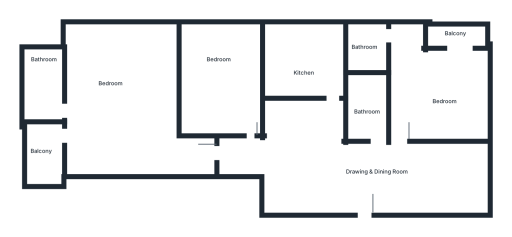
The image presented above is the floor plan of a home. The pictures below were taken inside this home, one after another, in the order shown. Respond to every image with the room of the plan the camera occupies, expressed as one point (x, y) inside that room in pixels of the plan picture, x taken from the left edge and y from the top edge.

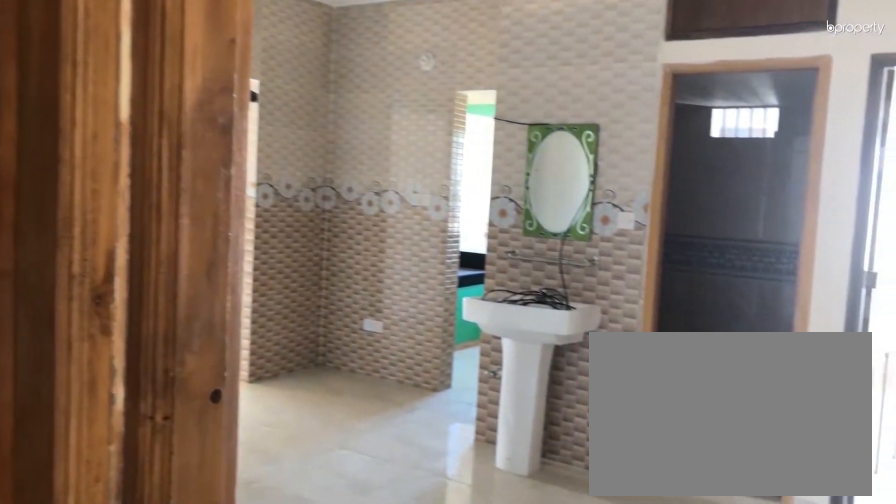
(363, 174)
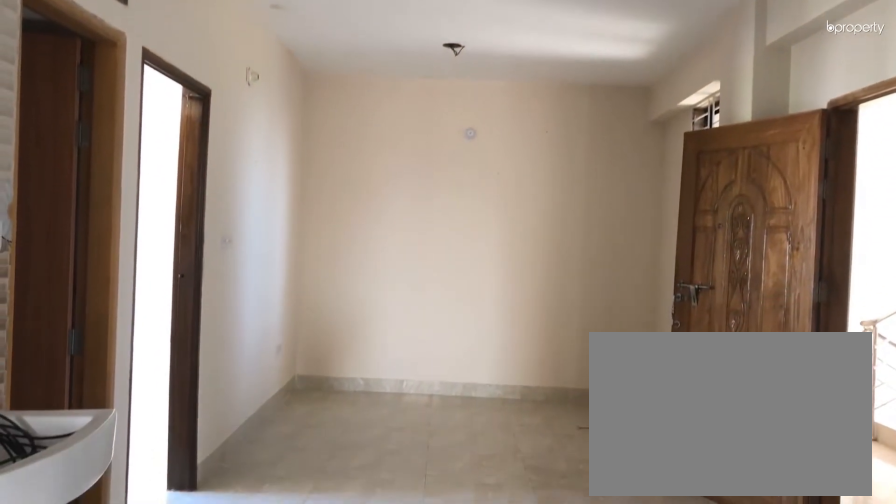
(363, 174)
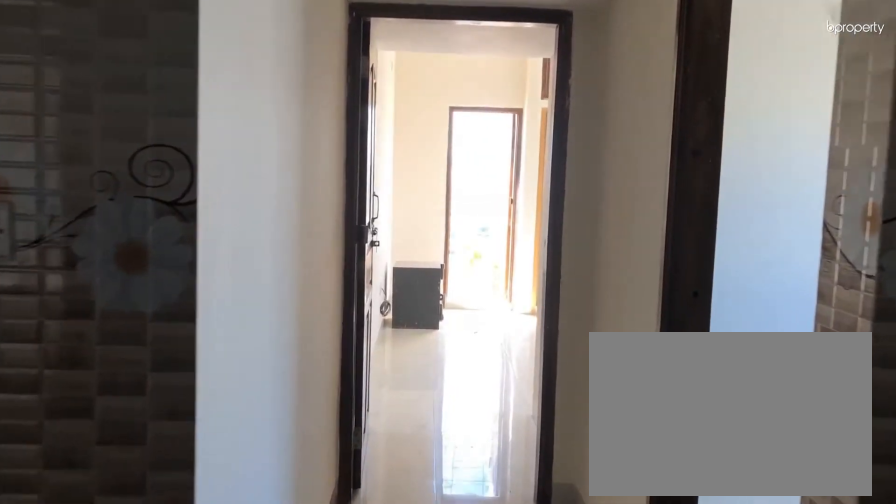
(244, 157)
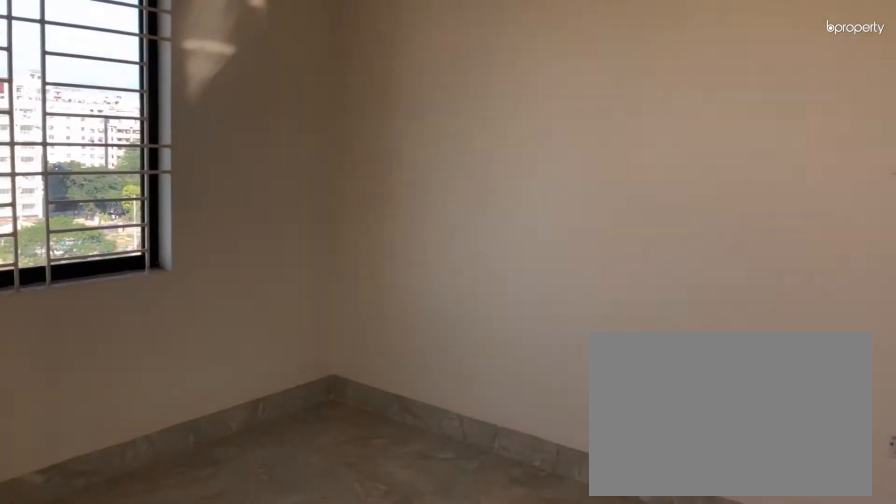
(119, 106)
